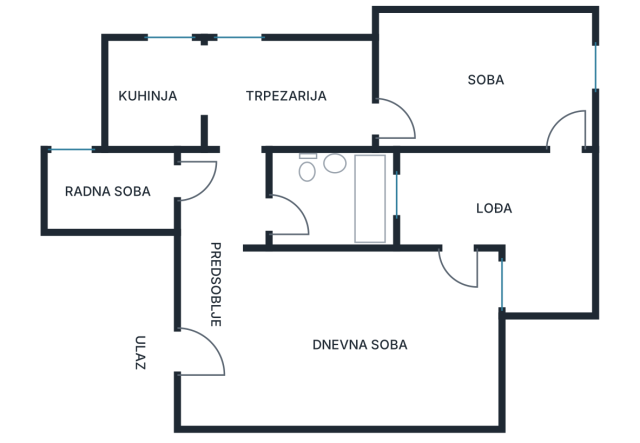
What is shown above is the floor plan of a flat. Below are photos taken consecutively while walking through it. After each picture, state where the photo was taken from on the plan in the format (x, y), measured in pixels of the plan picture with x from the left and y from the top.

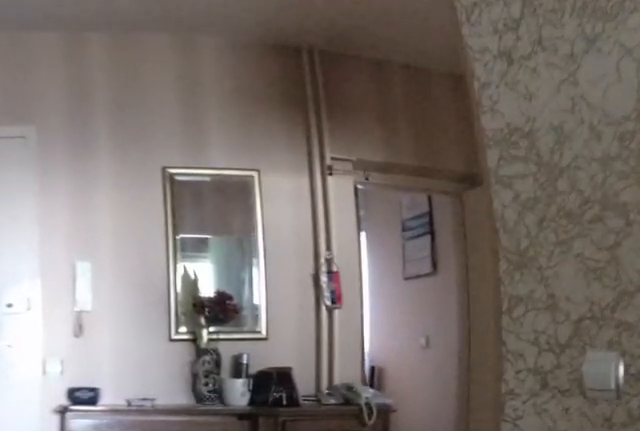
(306, 302)
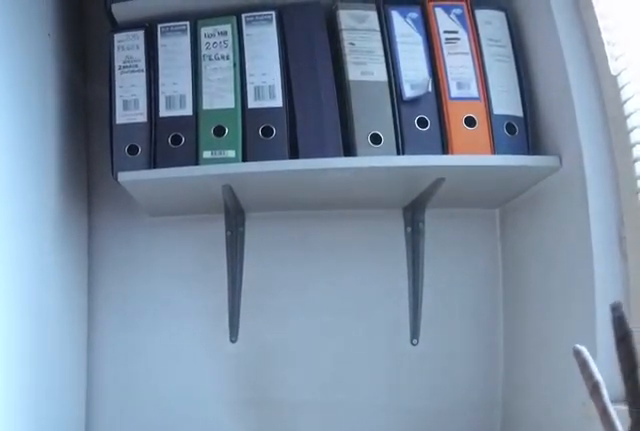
(93, 182)
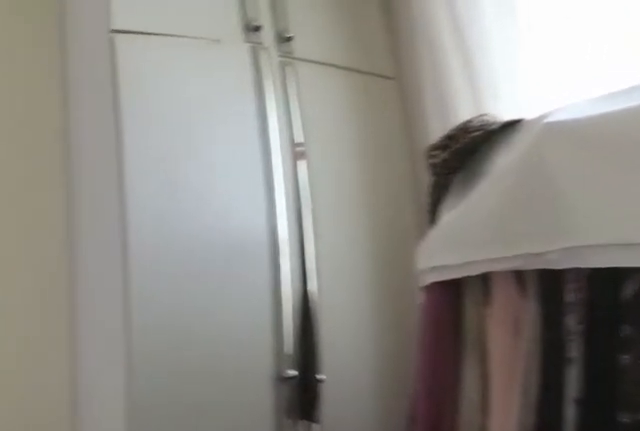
(556, 110)
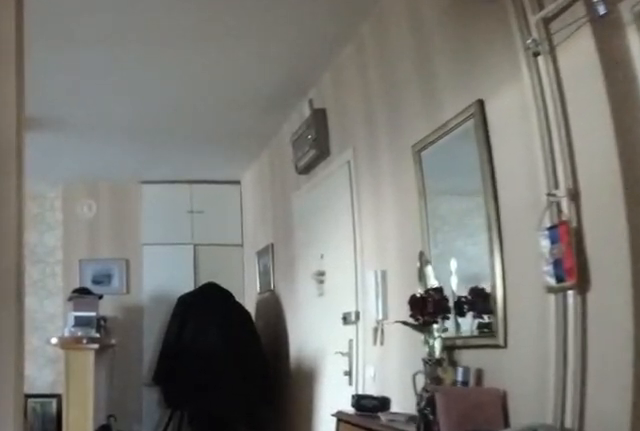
(228, 167)
